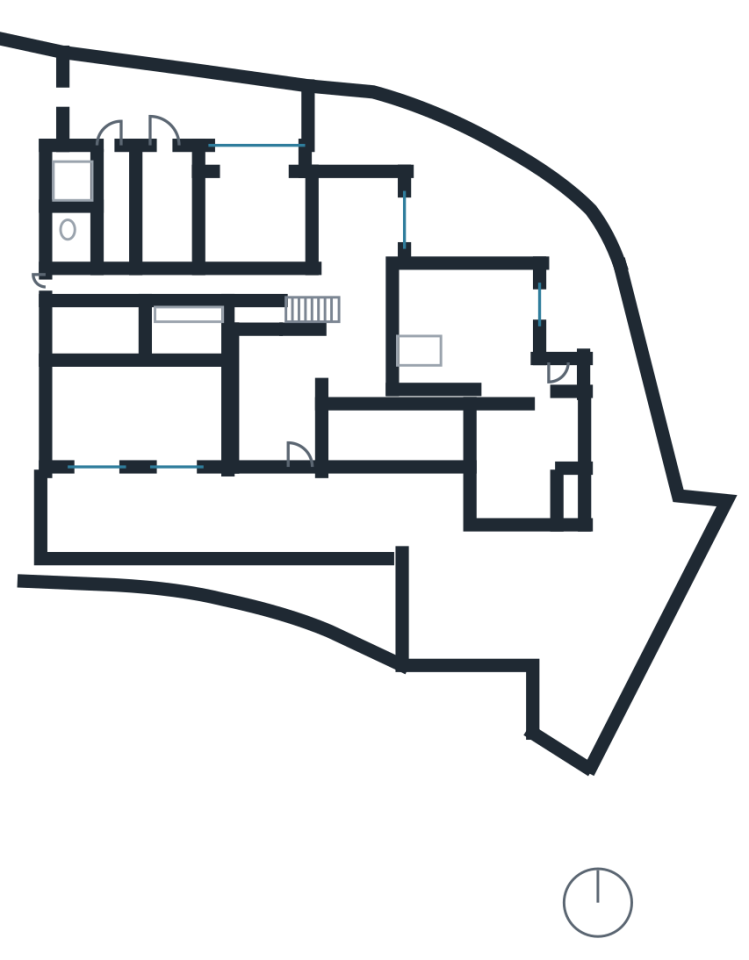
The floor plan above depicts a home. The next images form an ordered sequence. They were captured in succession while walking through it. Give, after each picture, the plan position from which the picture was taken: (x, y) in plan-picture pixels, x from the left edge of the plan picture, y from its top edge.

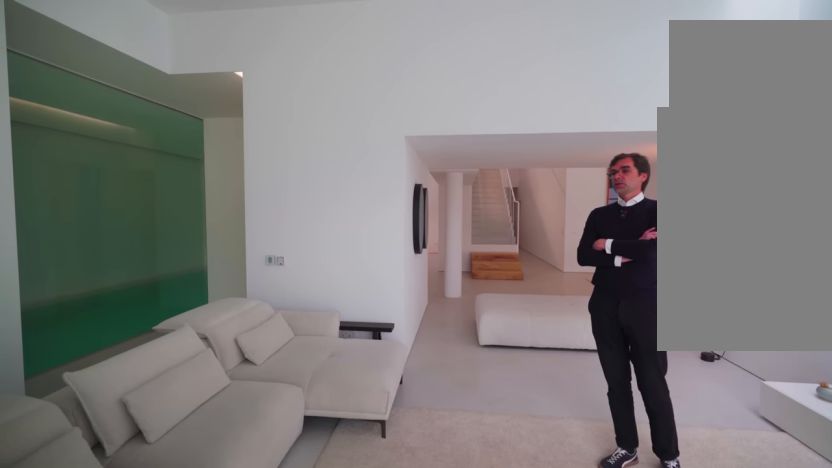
(509, 321)
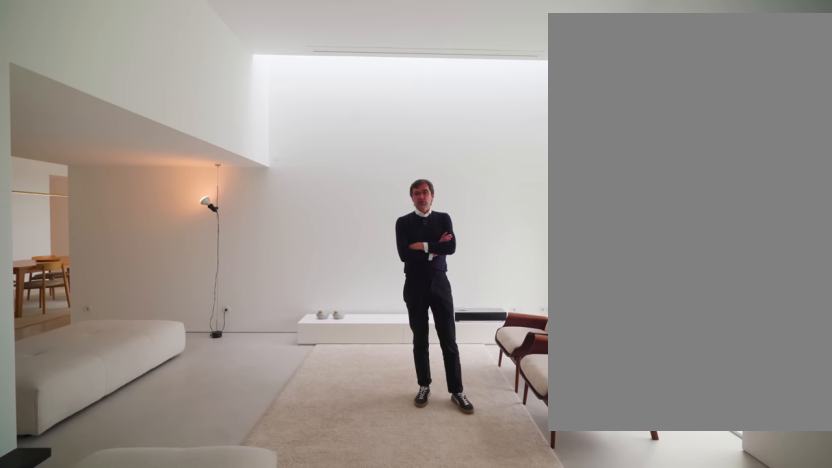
(494, 341)
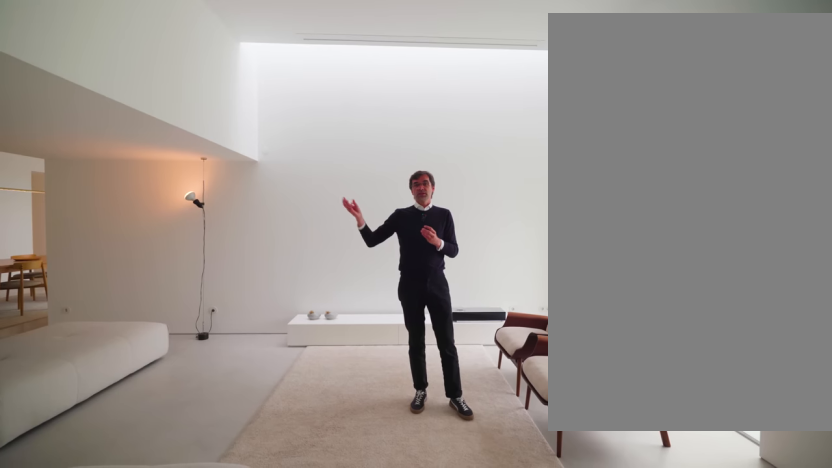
(494, 341)
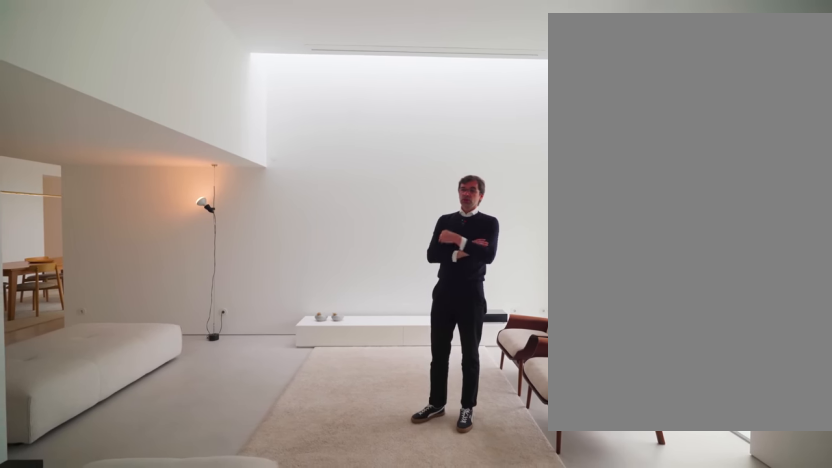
(494, 341)
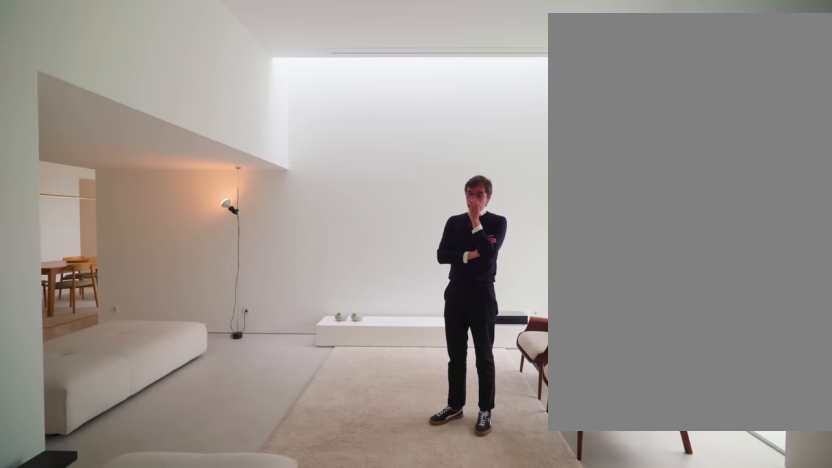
(495, 340)
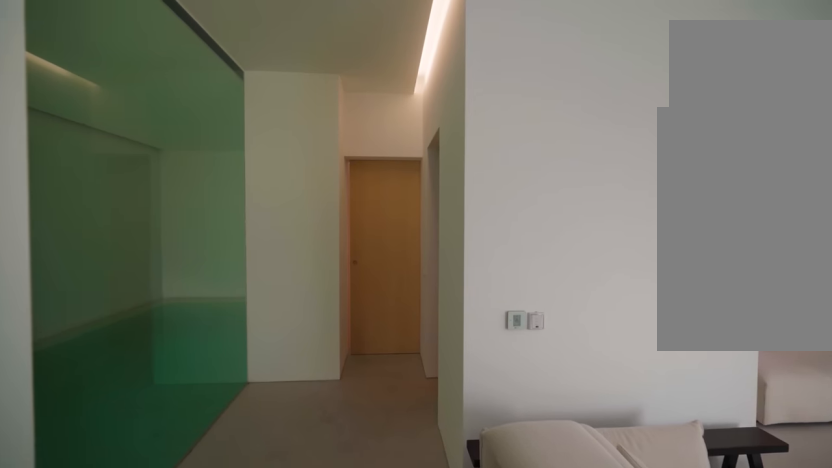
(494, 340)
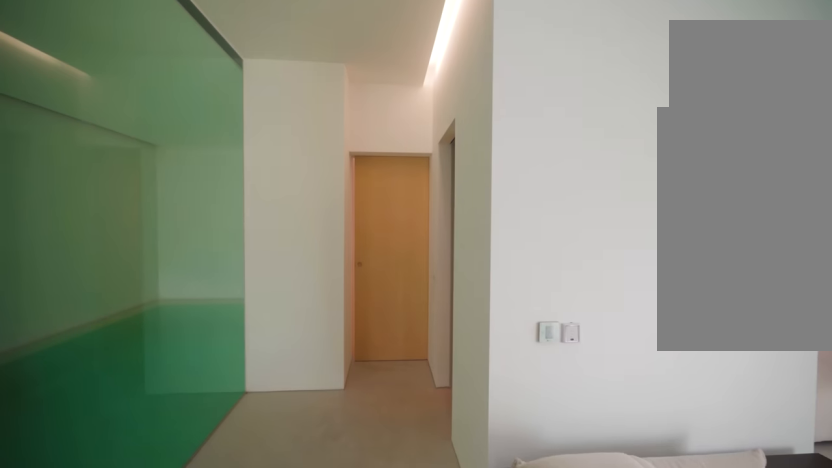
(494, 341)
